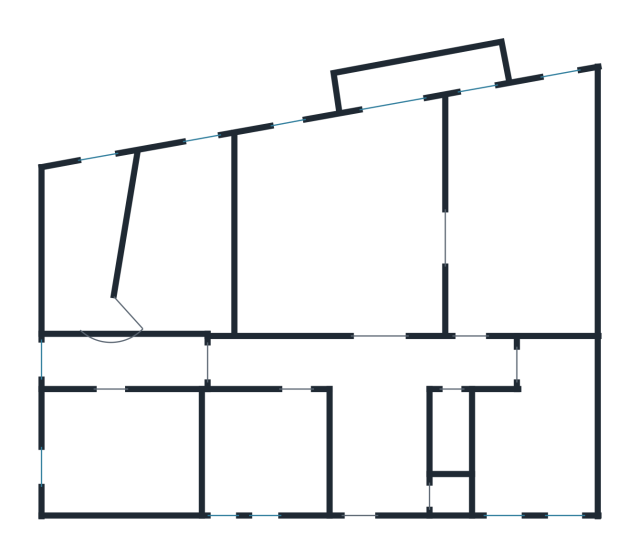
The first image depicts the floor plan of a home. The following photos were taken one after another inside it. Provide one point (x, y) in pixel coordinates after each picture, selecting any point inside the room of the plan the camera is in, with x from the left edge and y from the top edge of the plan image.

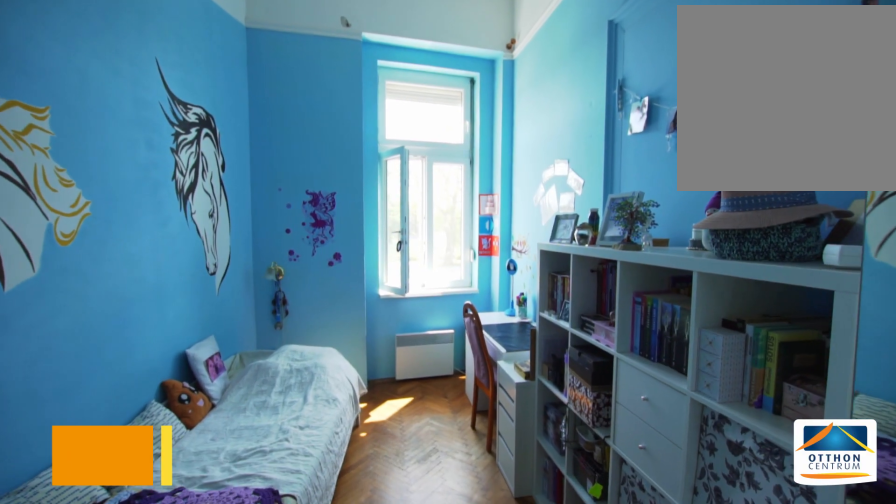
(179, 239)
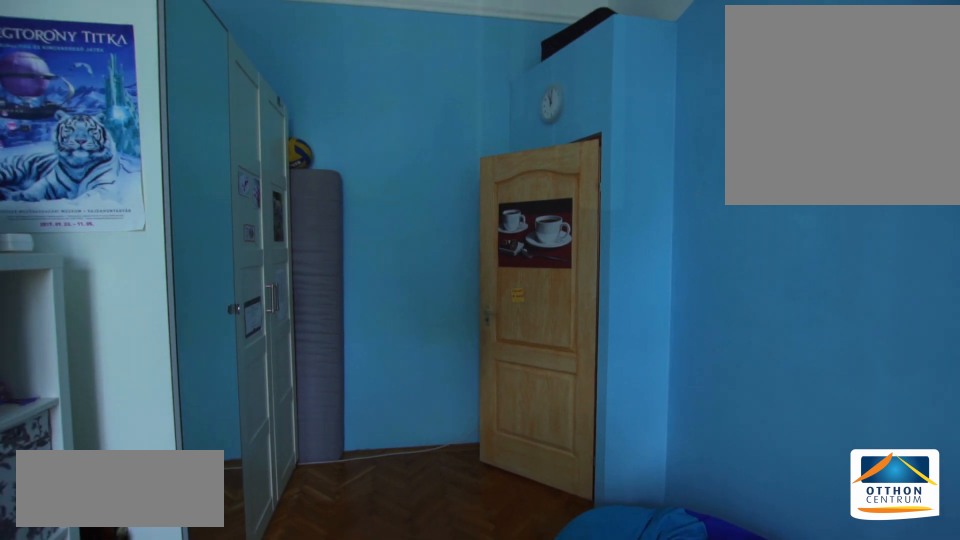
(179, 240)
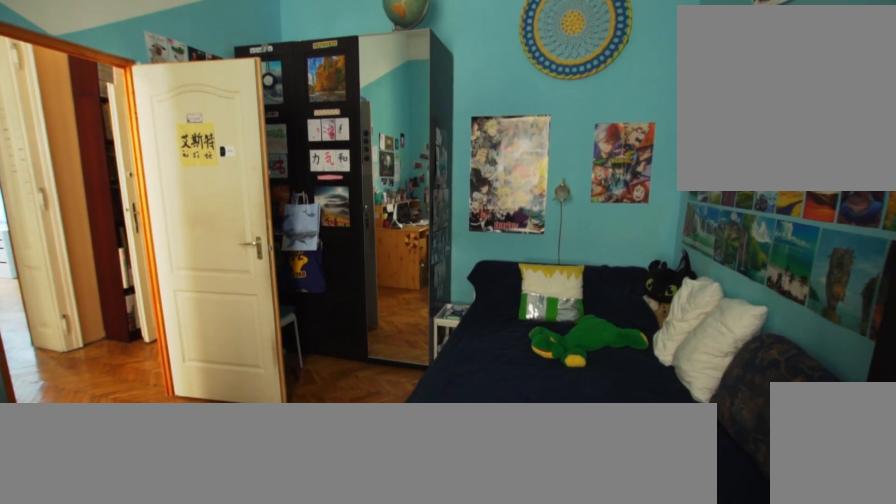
(118, 453)
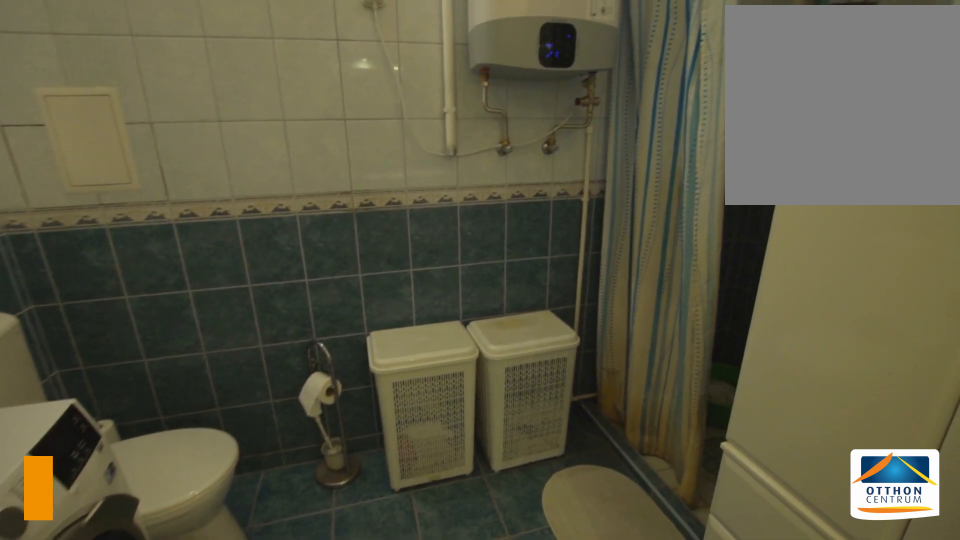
(271, 452)
